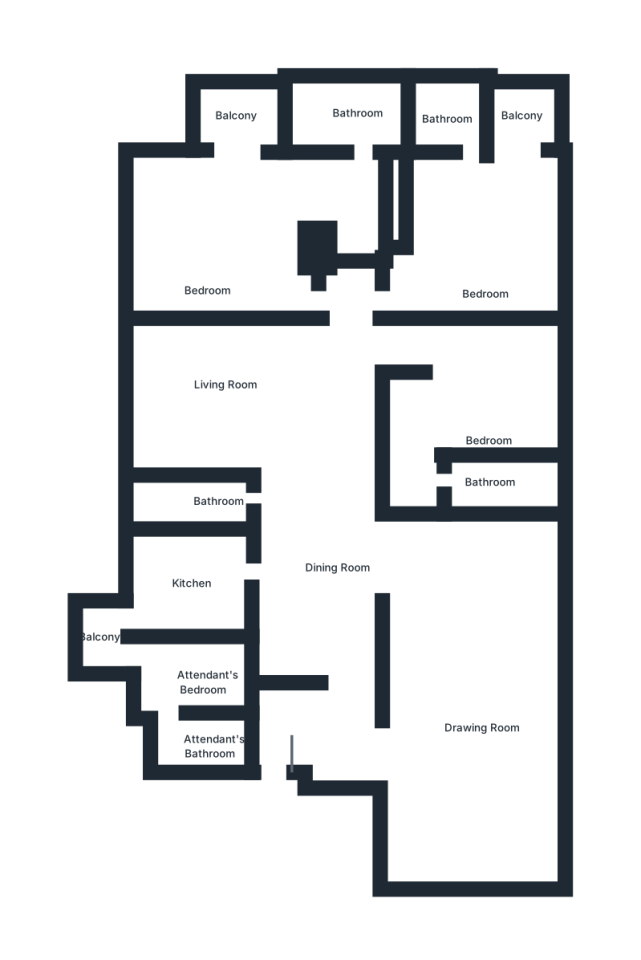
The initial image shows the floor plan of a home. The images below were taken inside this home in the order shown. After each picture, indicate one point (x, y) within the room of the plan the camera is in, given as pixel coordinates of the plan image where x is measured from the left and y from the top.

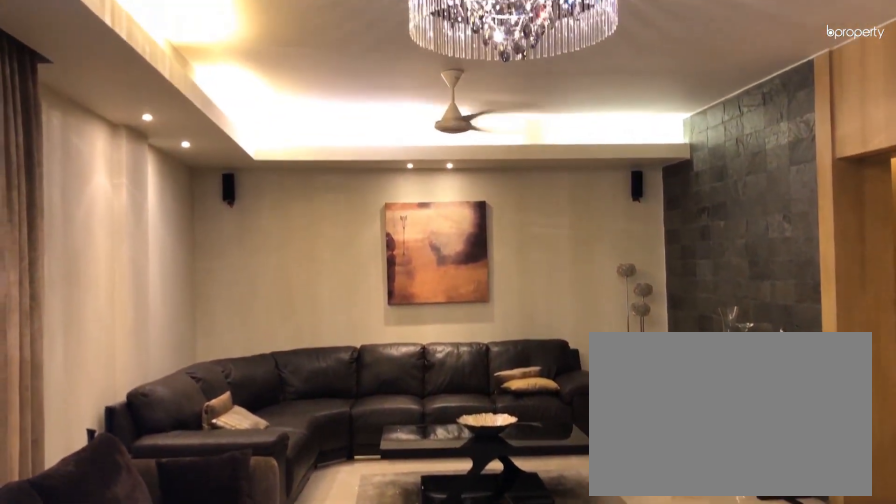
(475, 685)
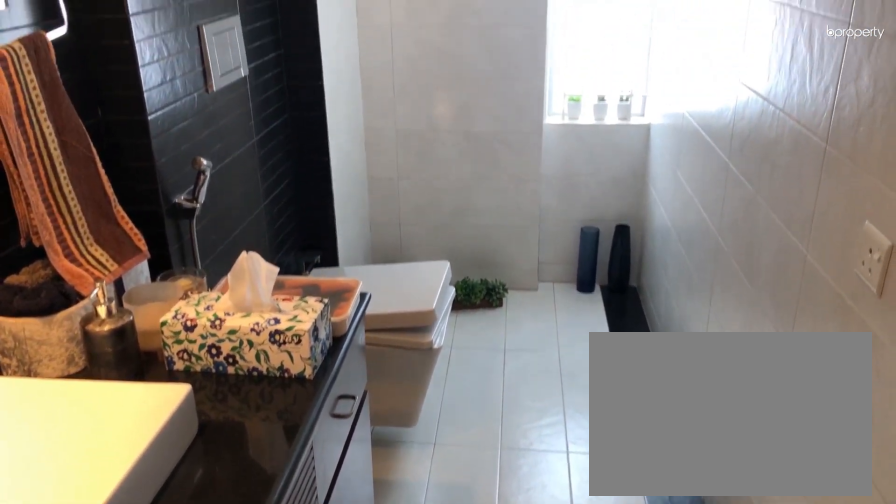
(191, 500)
